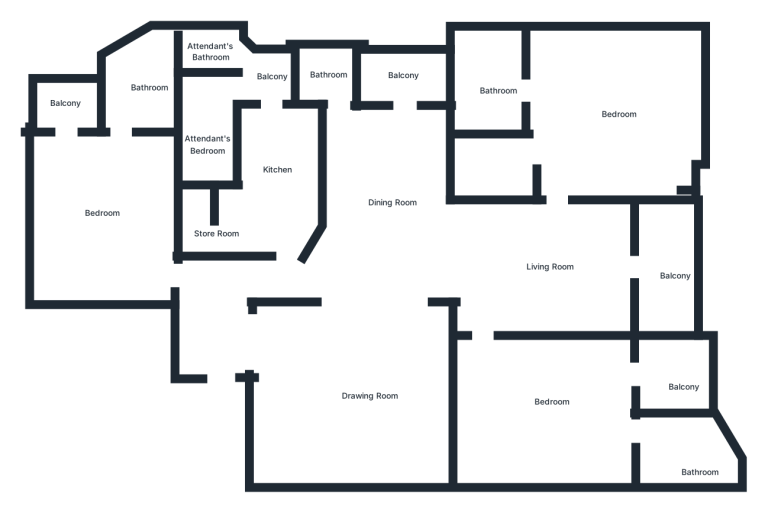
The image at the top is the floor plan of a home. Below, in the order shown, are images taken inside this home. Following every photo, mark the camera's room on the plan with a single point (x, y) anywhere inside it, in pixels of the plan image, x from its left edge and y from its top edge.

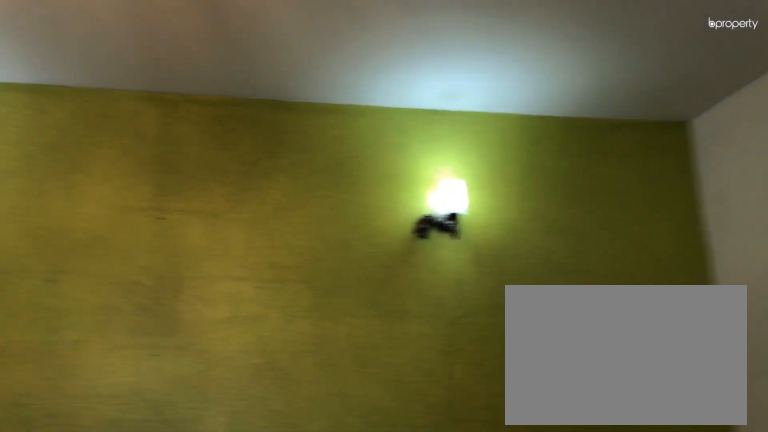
(341, 380)
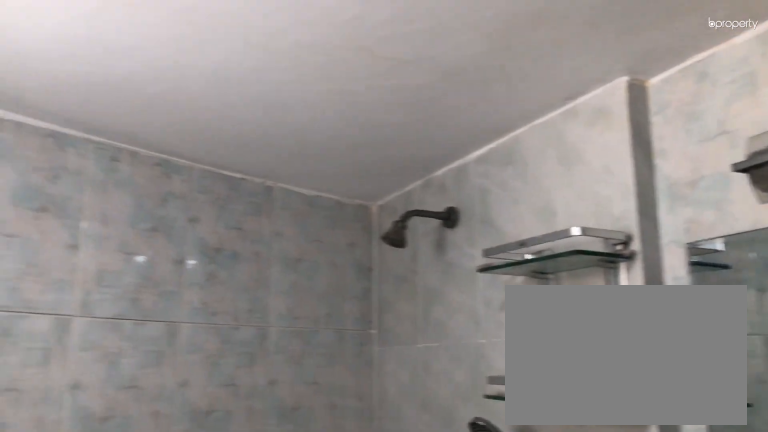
(133, 79)
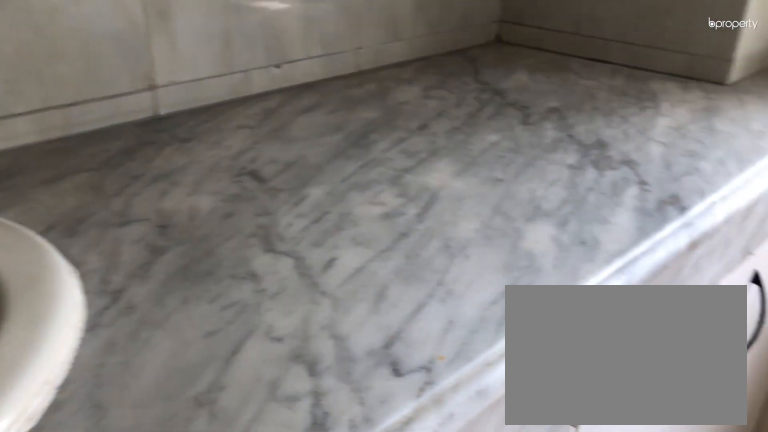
(481, 85)
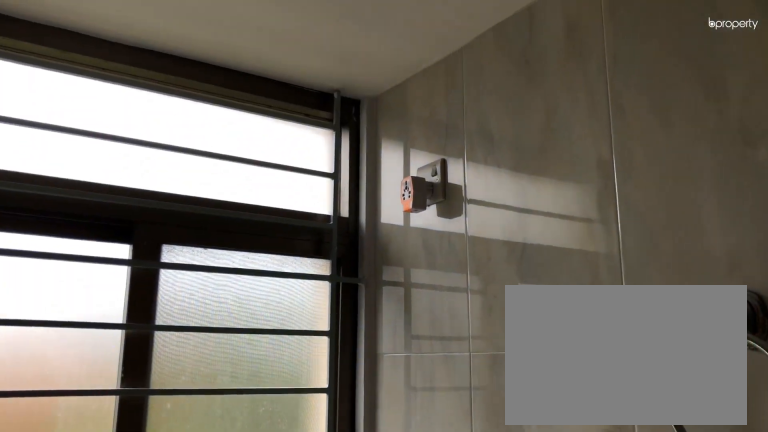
(481, 85)
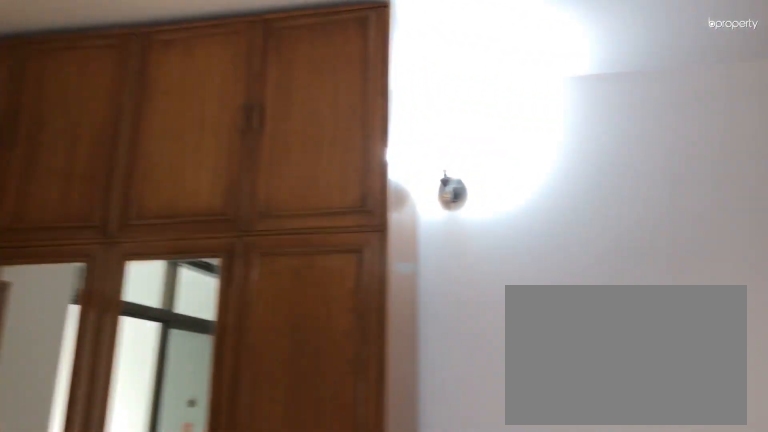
(576, 416)
